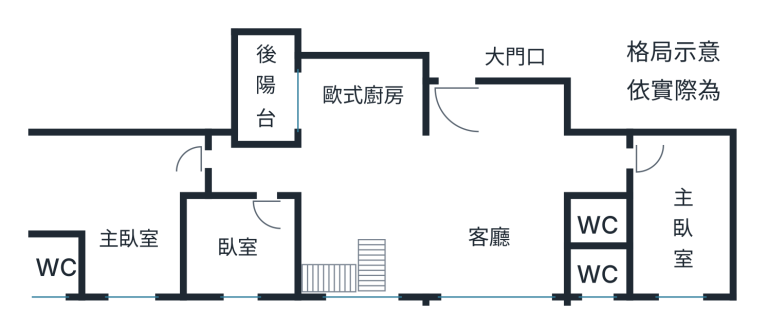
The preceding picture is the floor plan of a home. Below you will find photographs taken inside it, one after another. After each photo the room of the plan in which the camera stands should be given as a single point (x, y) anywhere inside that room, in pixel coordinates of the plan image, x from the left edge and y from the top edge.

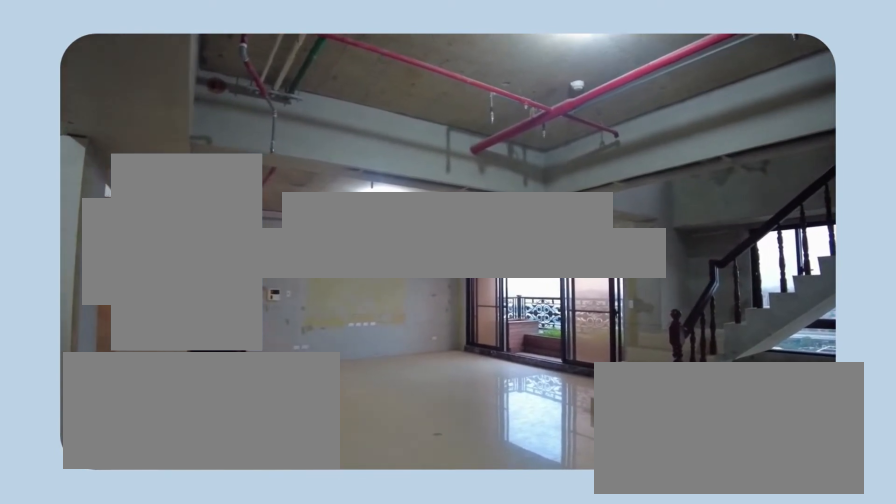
(491, 193)
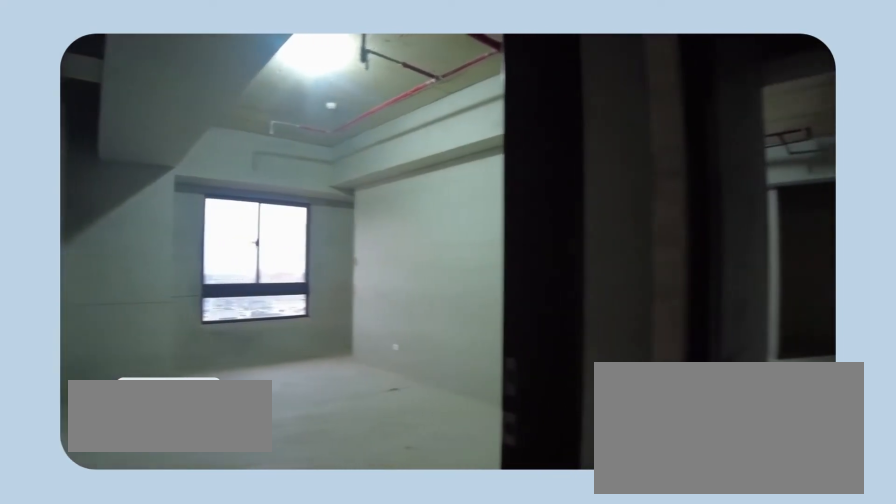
(121, 219)
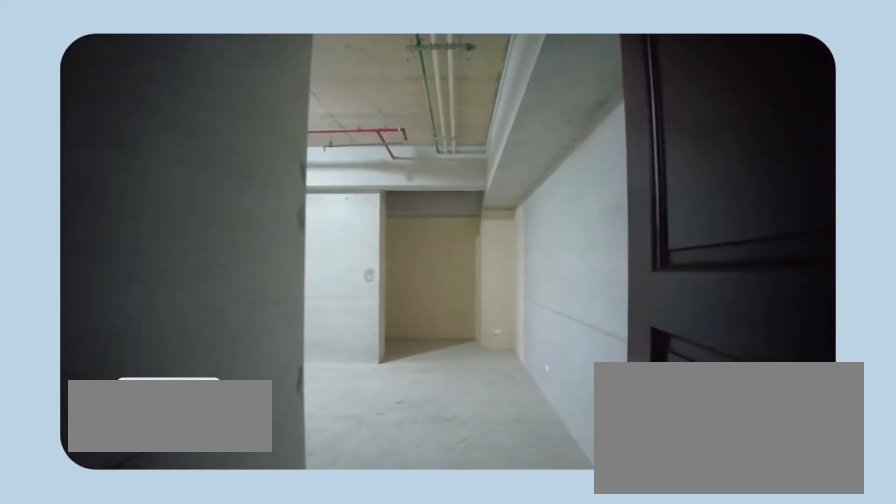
(121, 219)
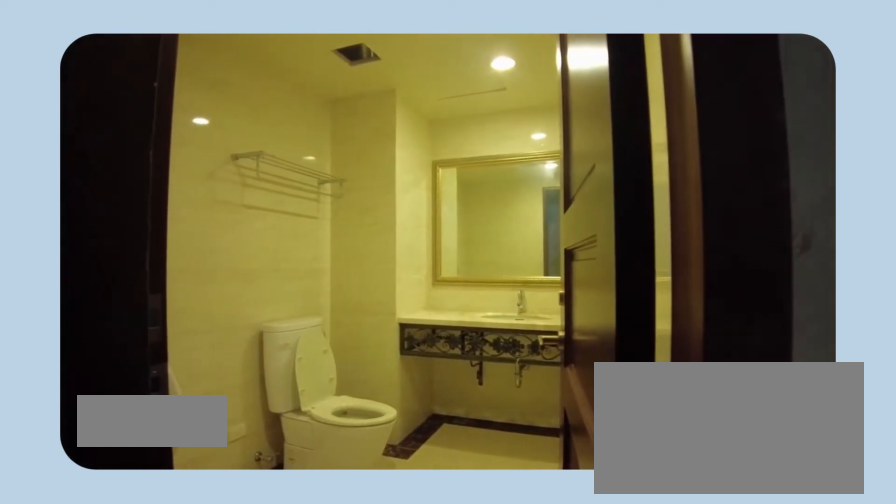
(593, 225)
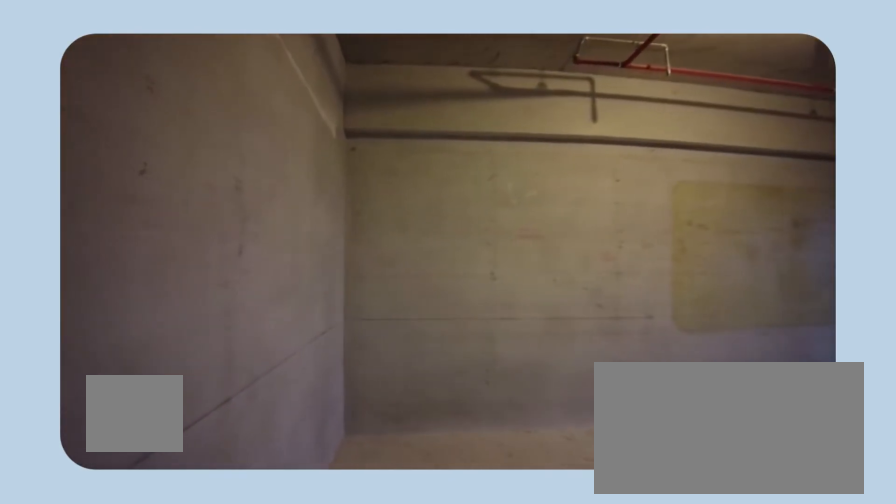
(665, 202)
